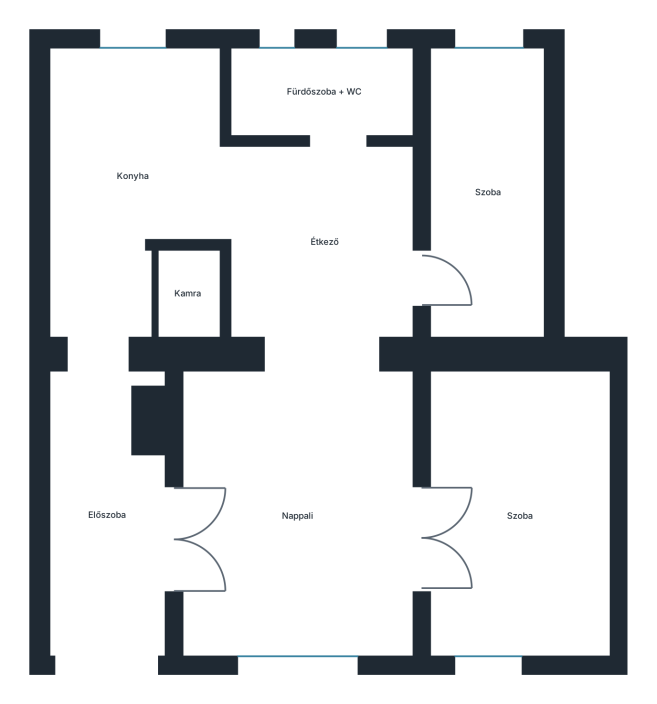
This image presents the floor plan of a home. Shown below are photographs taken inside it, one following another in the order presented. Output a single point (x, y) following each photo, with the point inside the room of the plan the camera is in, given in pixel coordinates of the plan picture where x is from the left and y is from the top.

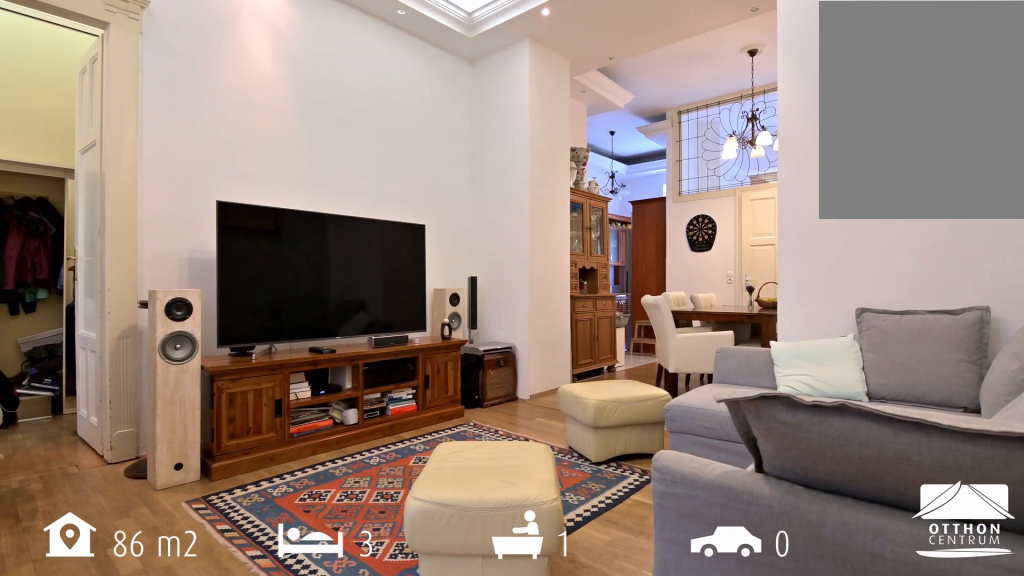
(304, 513)
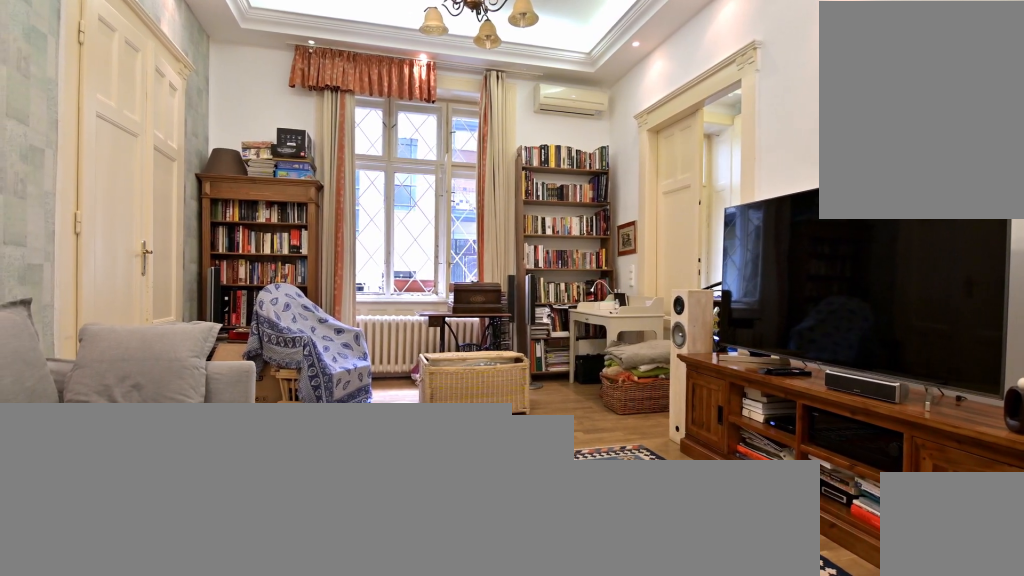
(304, 513)
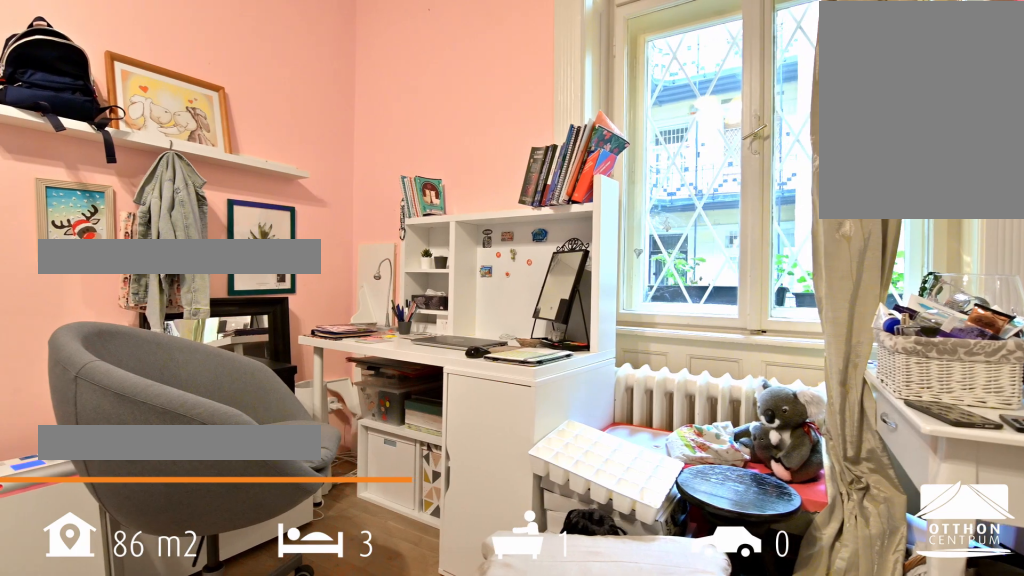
(505, 513)
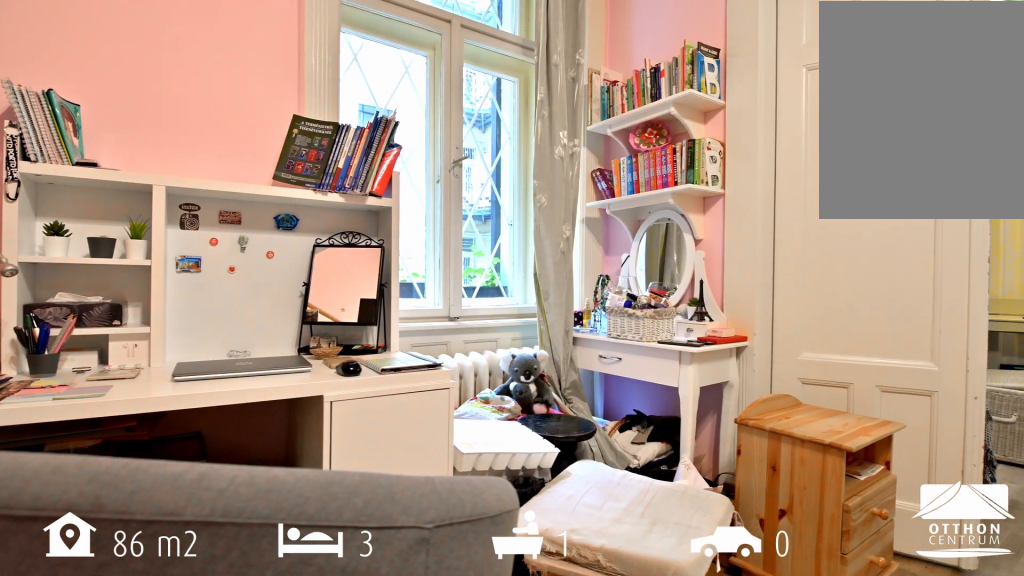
(505, 513)
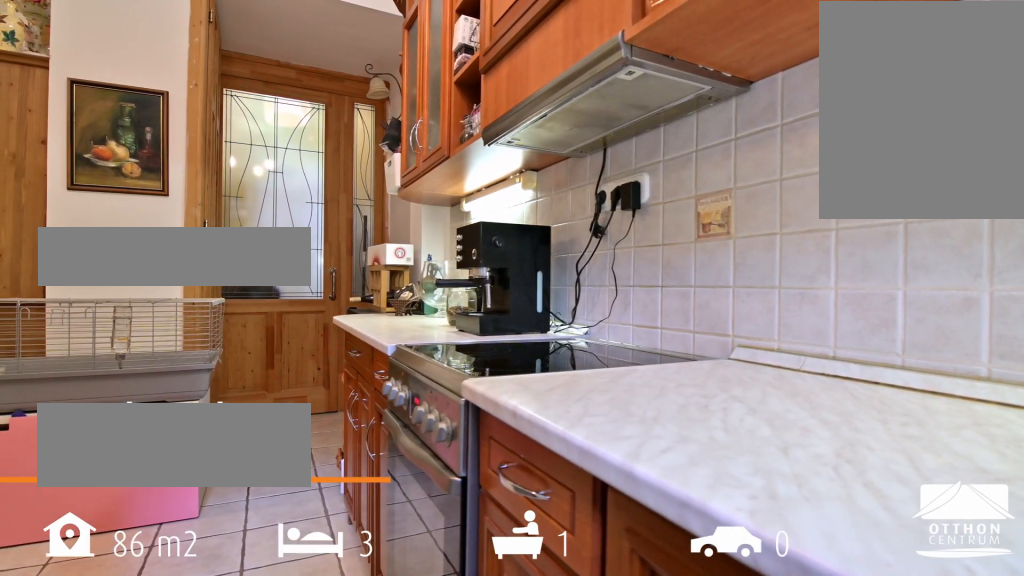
(136, 182)
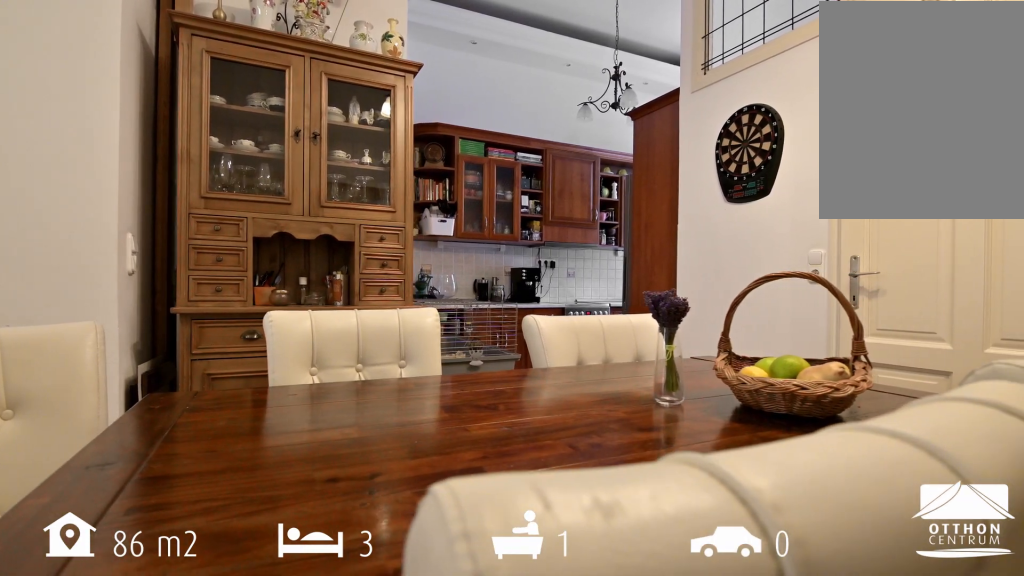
(325, 237)
